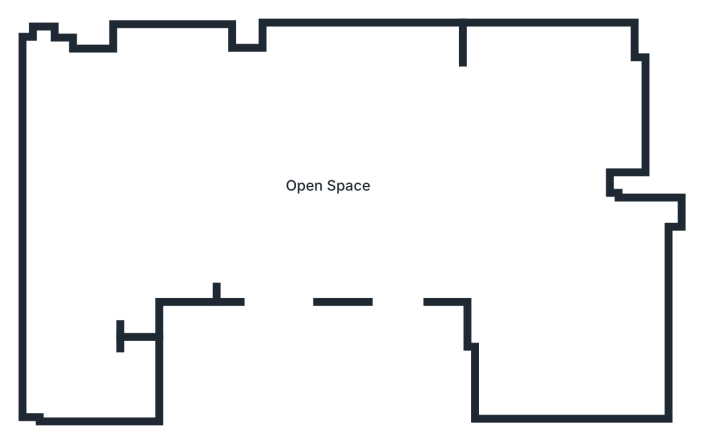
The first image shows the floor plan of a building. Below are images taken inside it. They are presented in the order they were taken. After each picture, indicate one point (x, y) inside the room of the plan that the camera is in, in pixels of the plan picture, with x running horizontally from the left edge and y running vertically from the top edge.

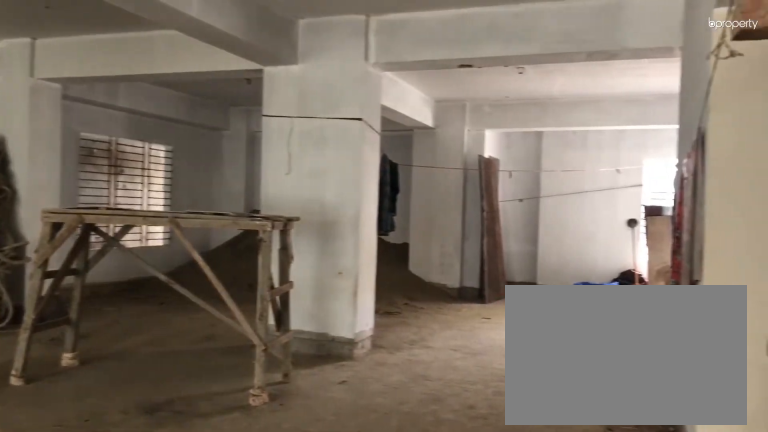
(328, 187)
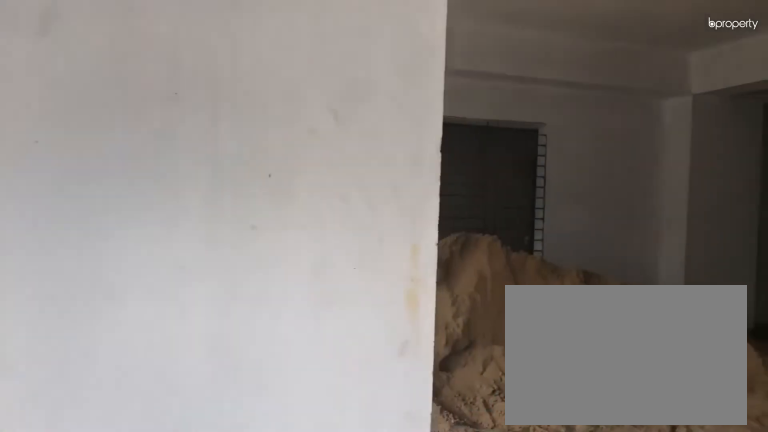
(520, 163)
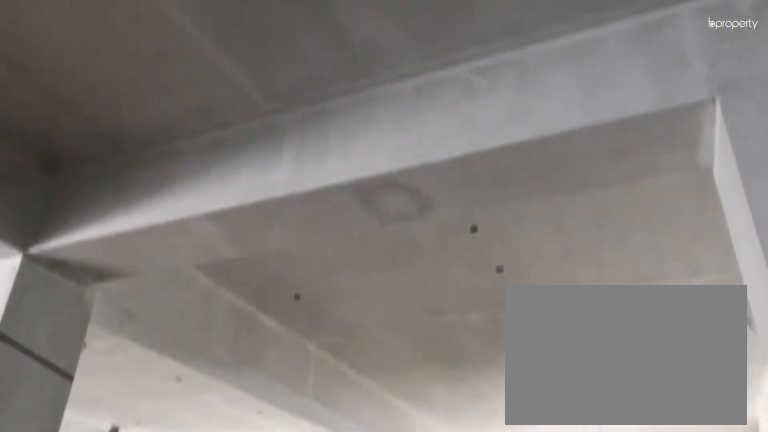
(511, 161)
